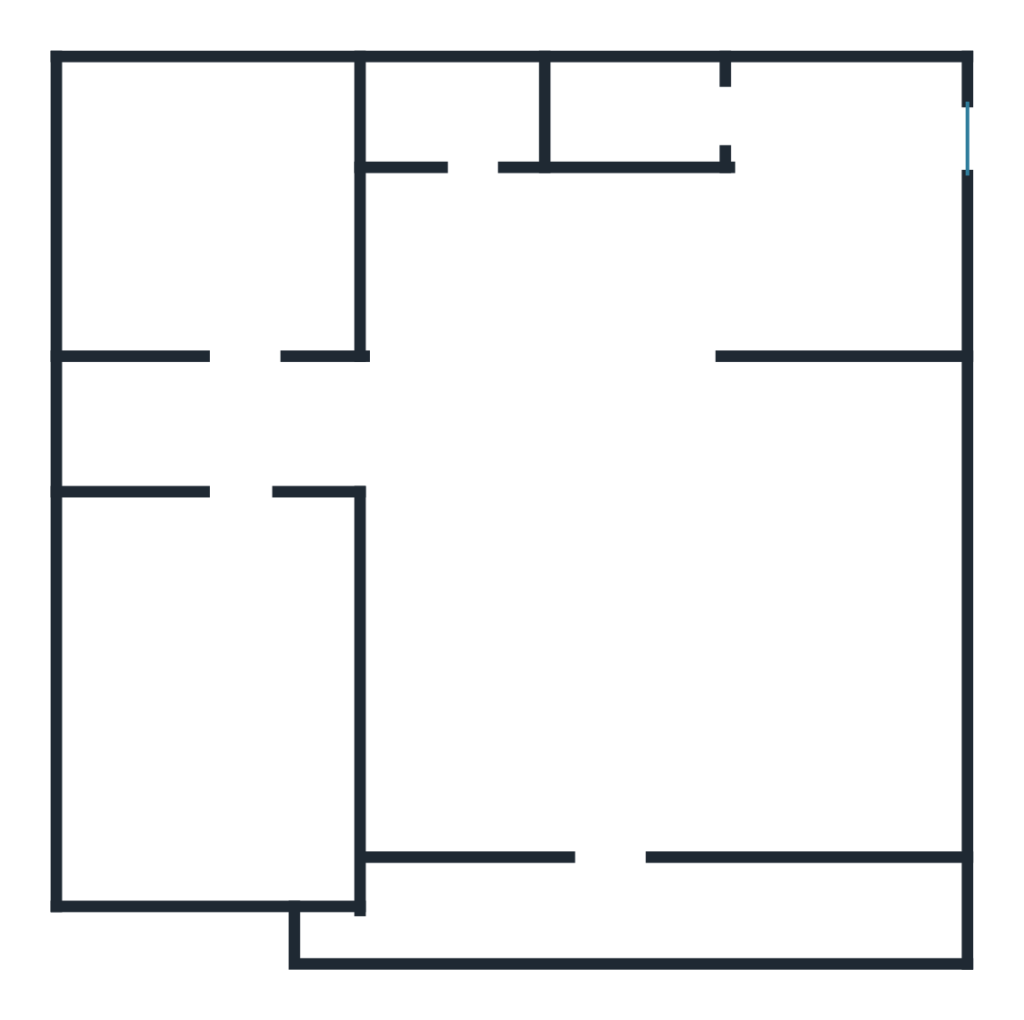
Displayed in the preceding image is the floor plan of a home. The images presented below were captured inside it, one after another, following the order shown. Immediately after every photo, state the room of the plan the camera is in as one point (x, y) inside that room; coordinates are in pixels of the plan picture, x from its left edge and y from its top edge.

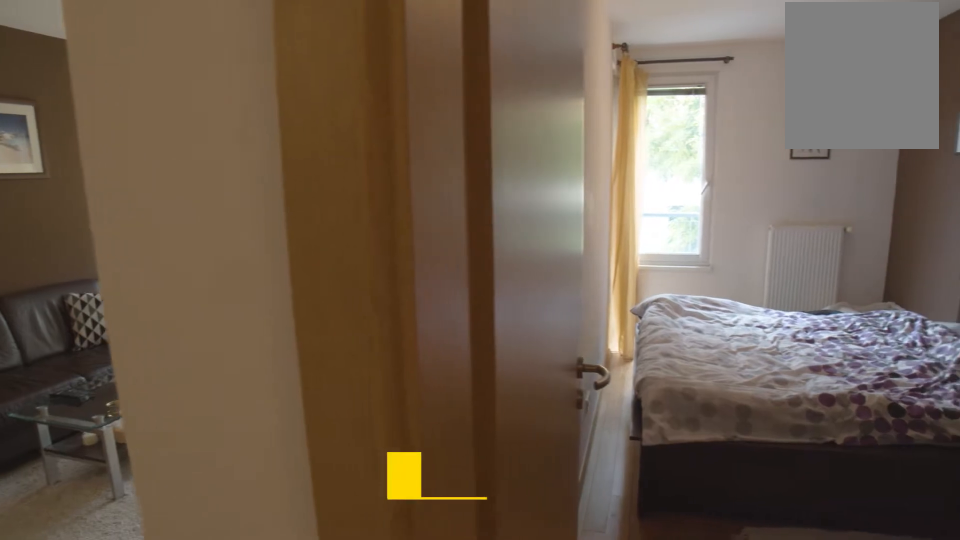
(216, 685)
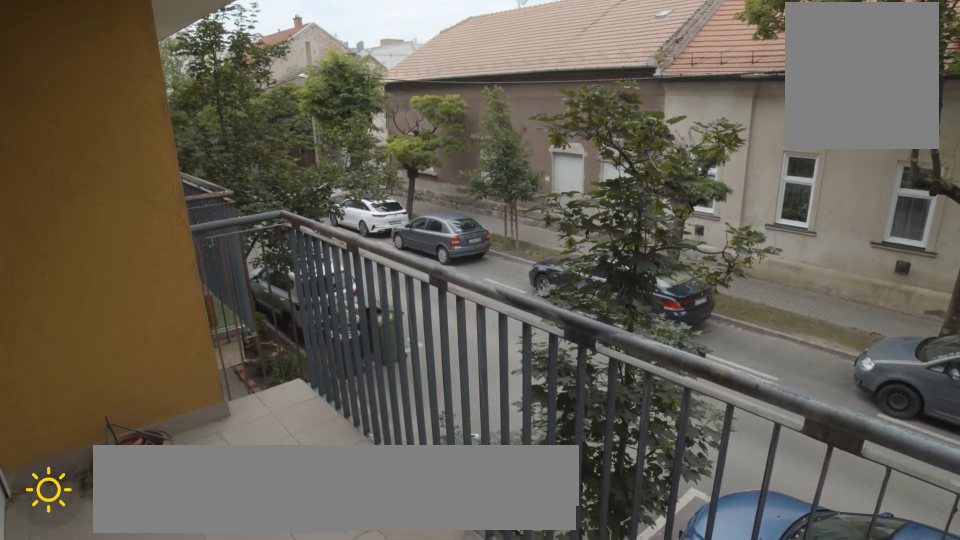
(663, 912)
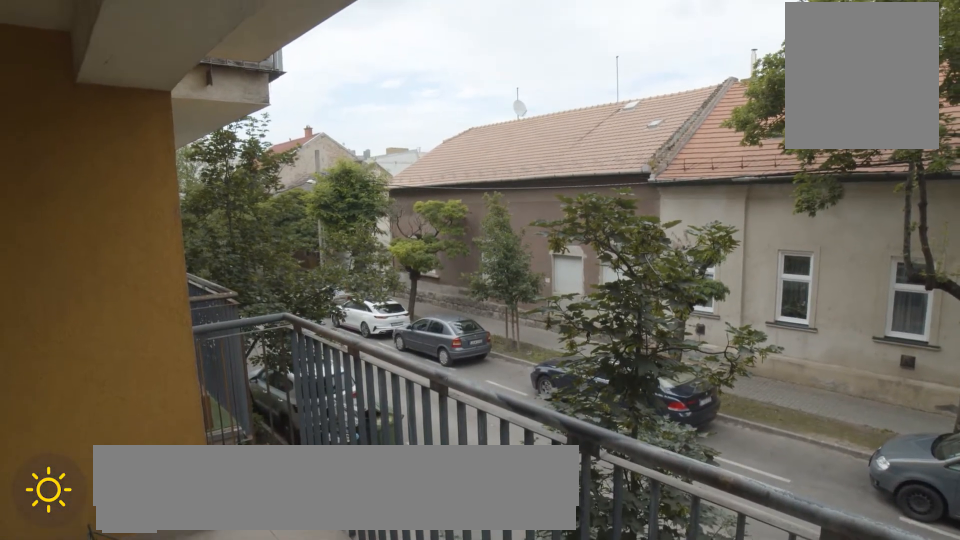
(668, 912)
